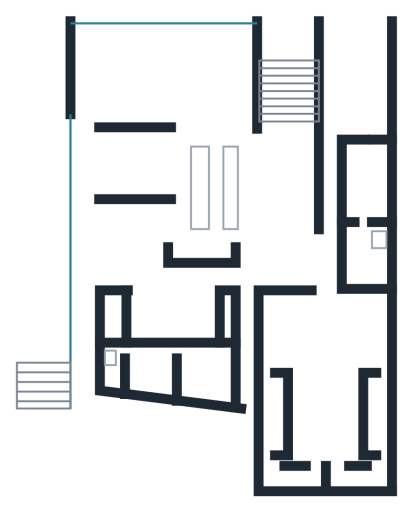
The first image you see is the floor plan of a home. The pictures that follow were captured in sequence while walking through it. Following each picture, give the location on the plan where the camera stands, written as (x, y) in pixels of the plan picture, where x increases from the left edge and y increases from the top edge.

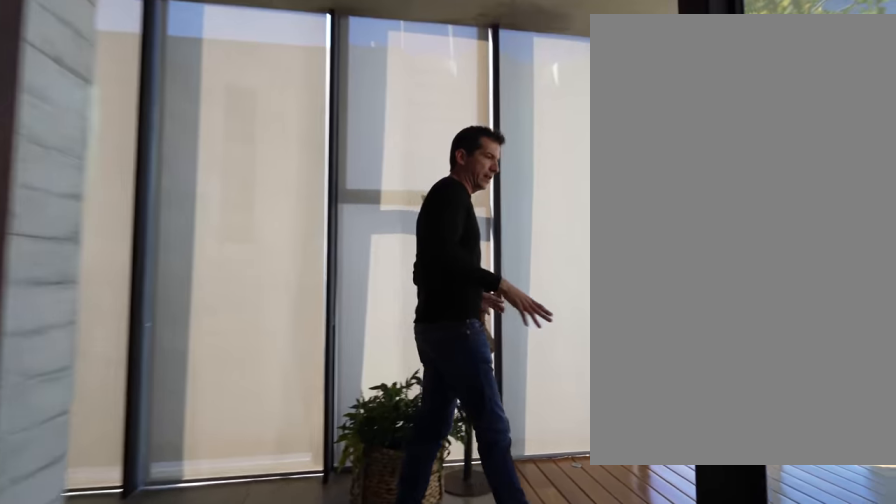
(121, 278)
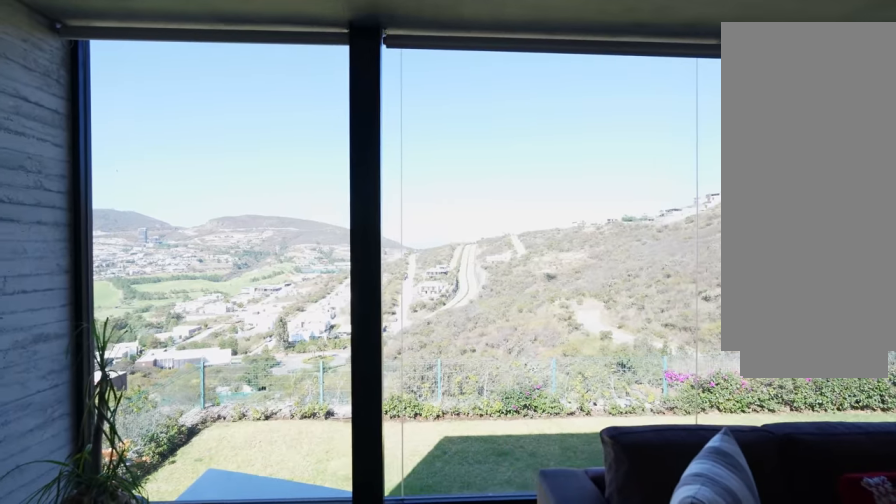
(104, 49)
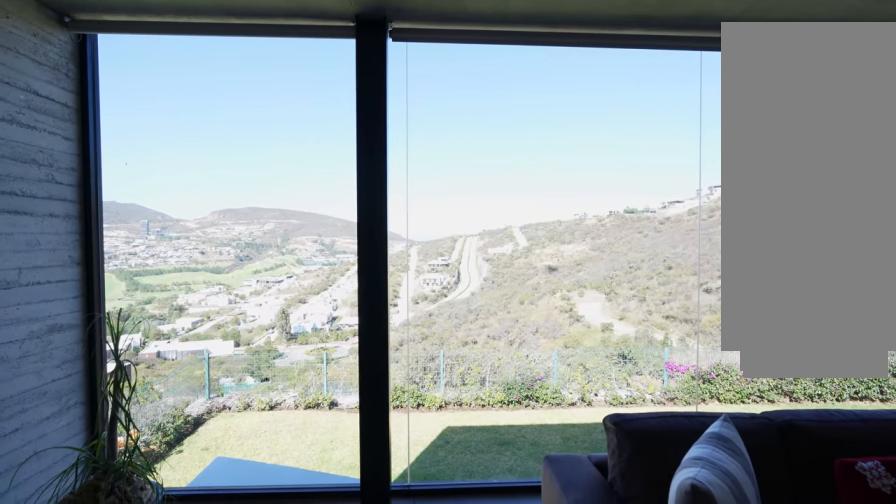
(103, 50)
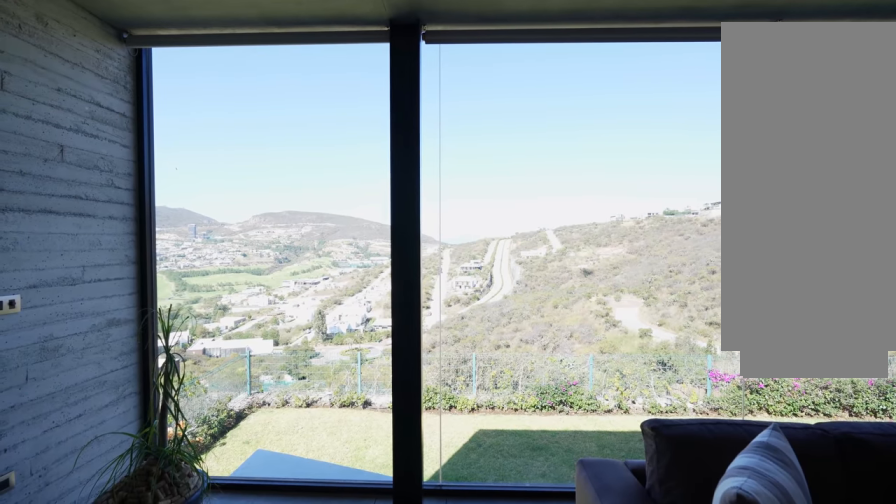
(104, 48)
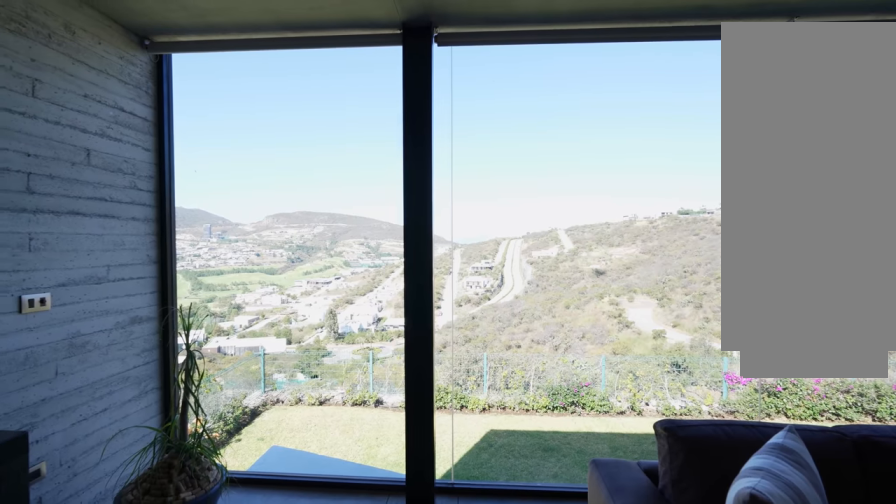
(102, 49)
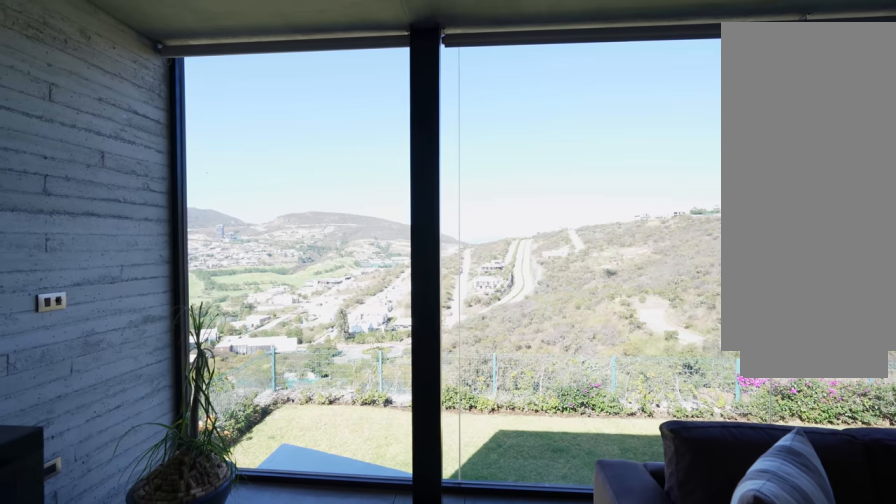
(103, 49)
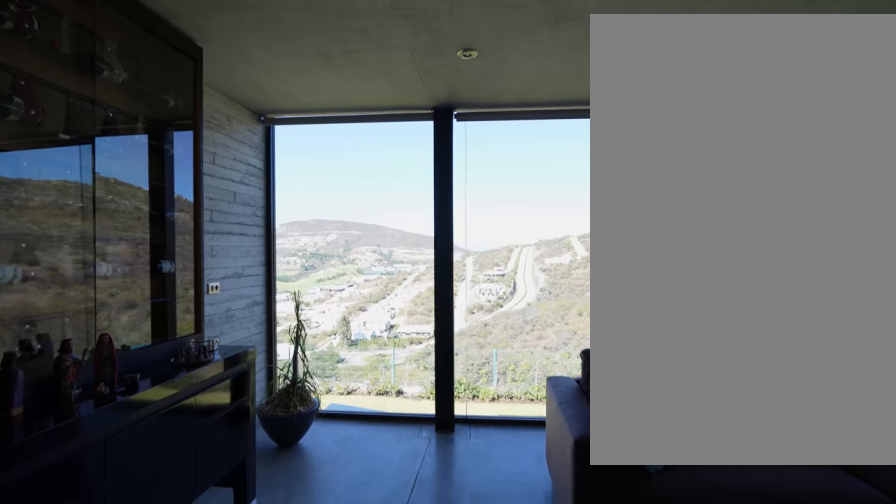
(104, 60)
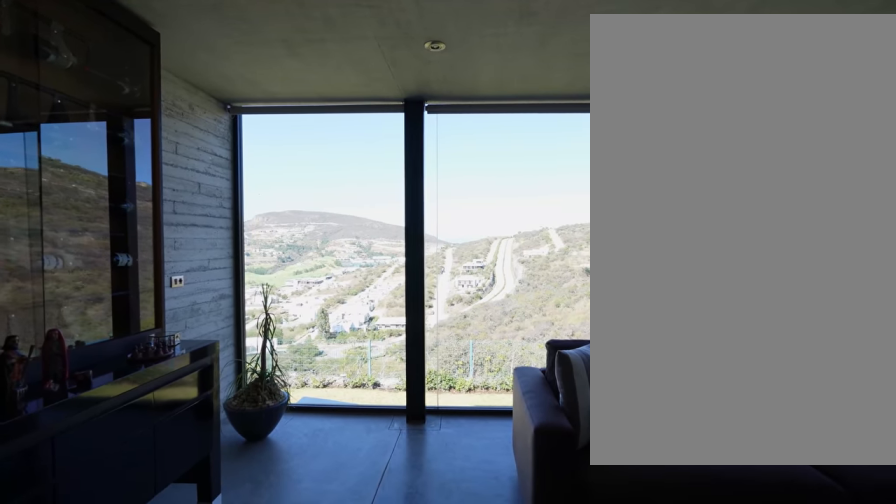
(97, 92)
